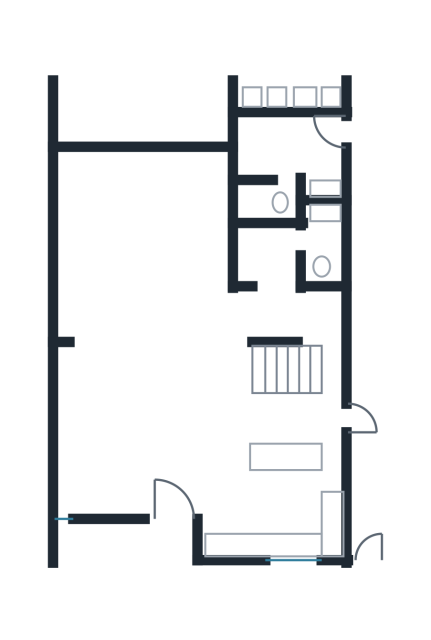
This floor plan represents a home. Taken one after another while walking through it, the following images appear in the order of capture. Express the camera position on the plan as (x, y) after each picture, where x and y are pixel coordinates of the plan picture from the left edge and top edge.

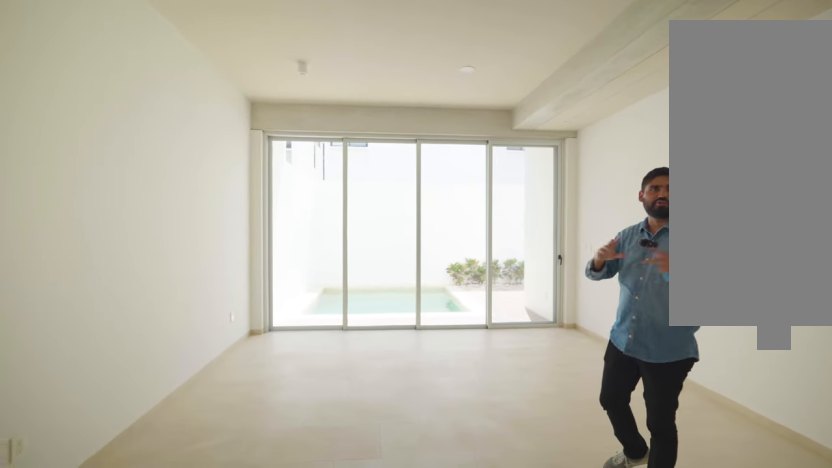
(115, 351)
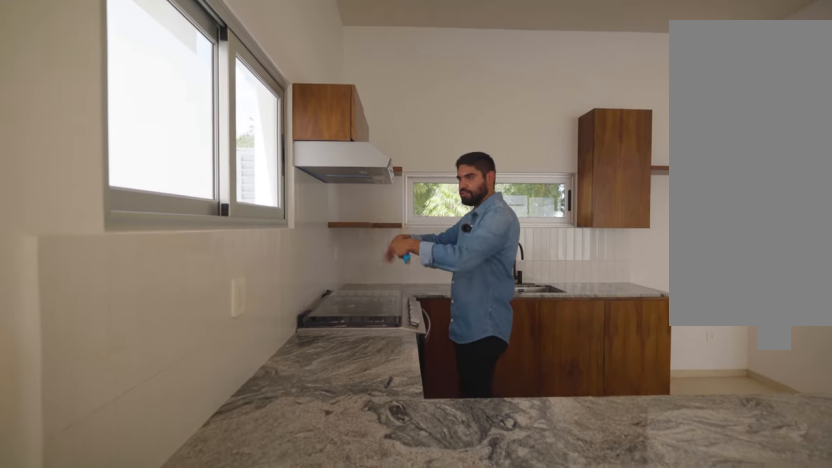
(267, 430)
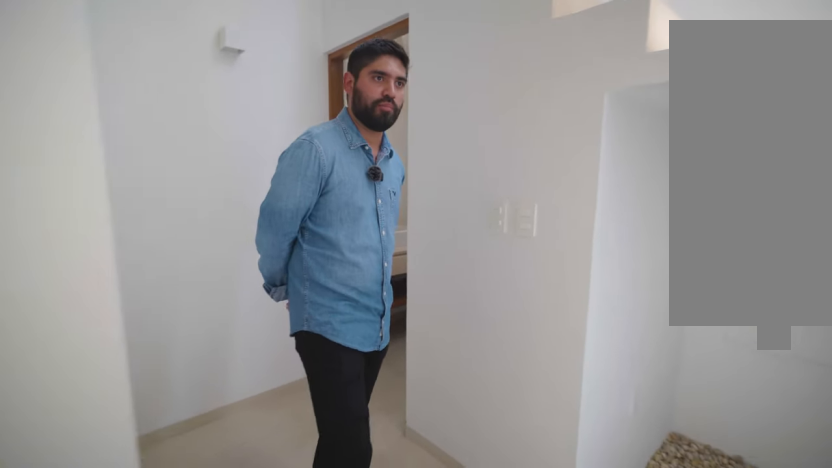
(282, 279)
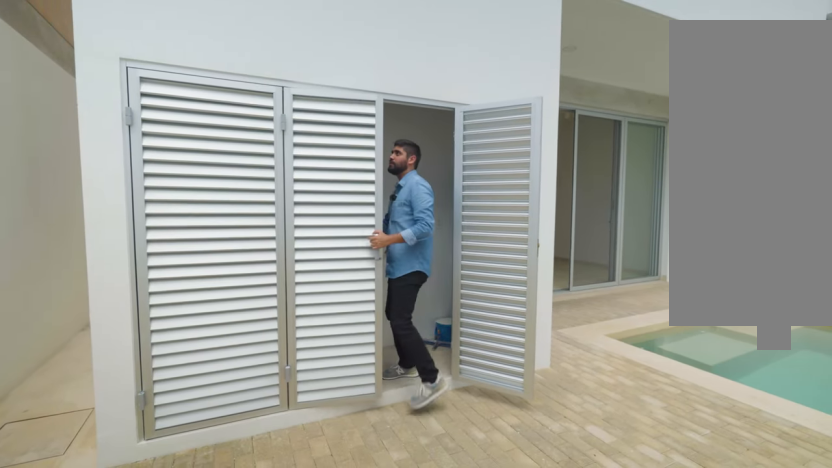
(319, 53)
